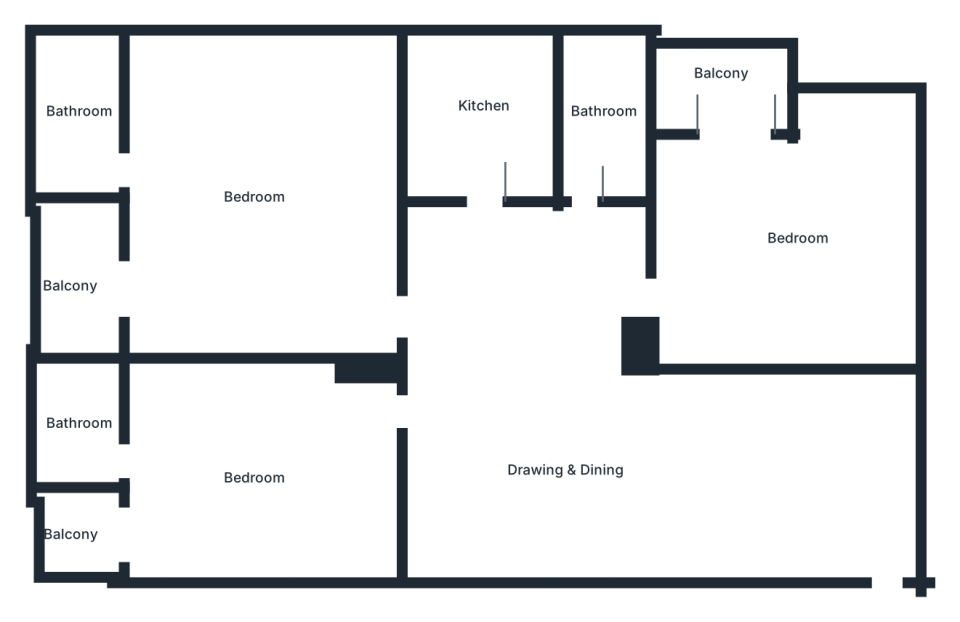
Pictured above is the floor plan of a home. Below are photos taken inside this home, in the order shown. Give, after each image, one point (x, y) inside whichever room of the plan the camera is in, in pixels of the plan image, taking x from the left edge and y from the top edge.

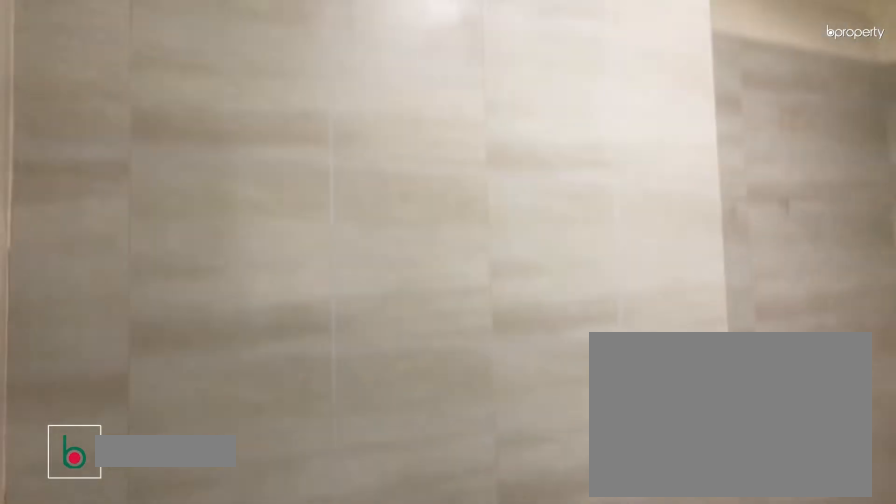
(479, 116)
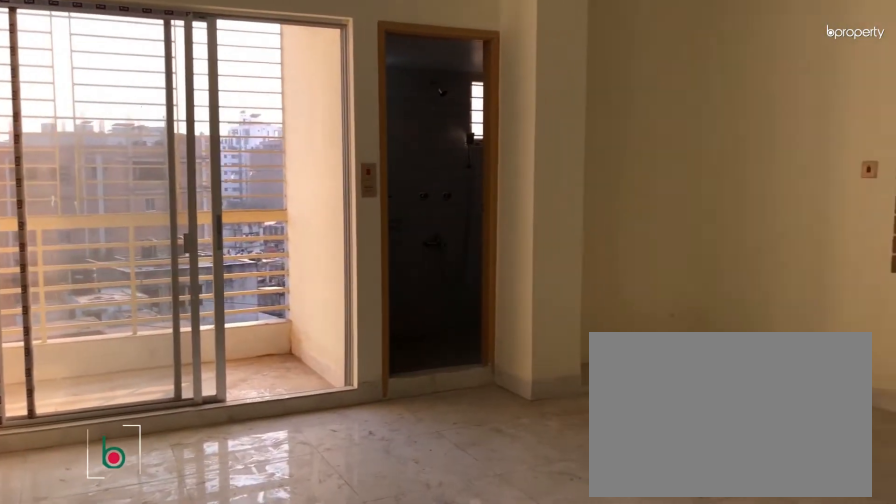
(244, 196)
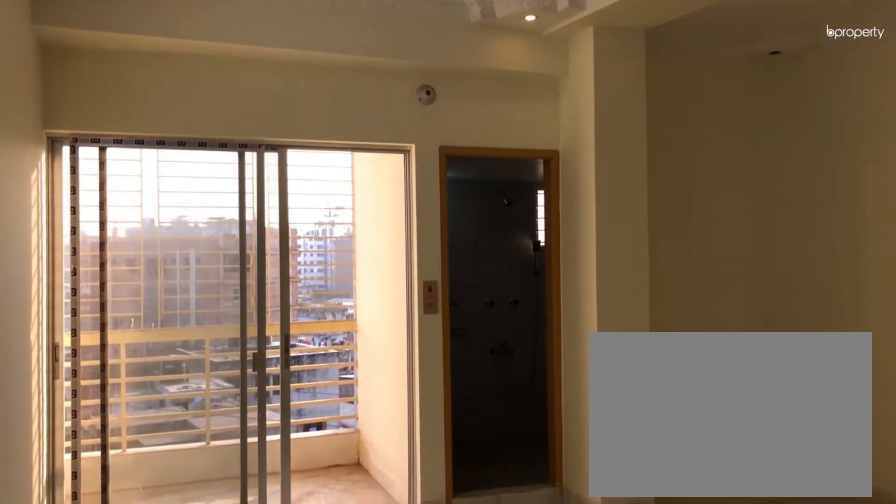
(244, 196)
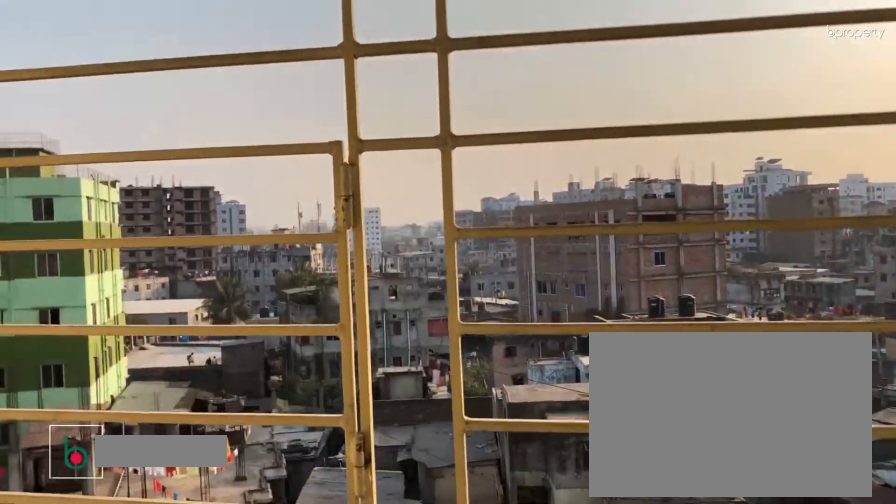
(81, 284)
